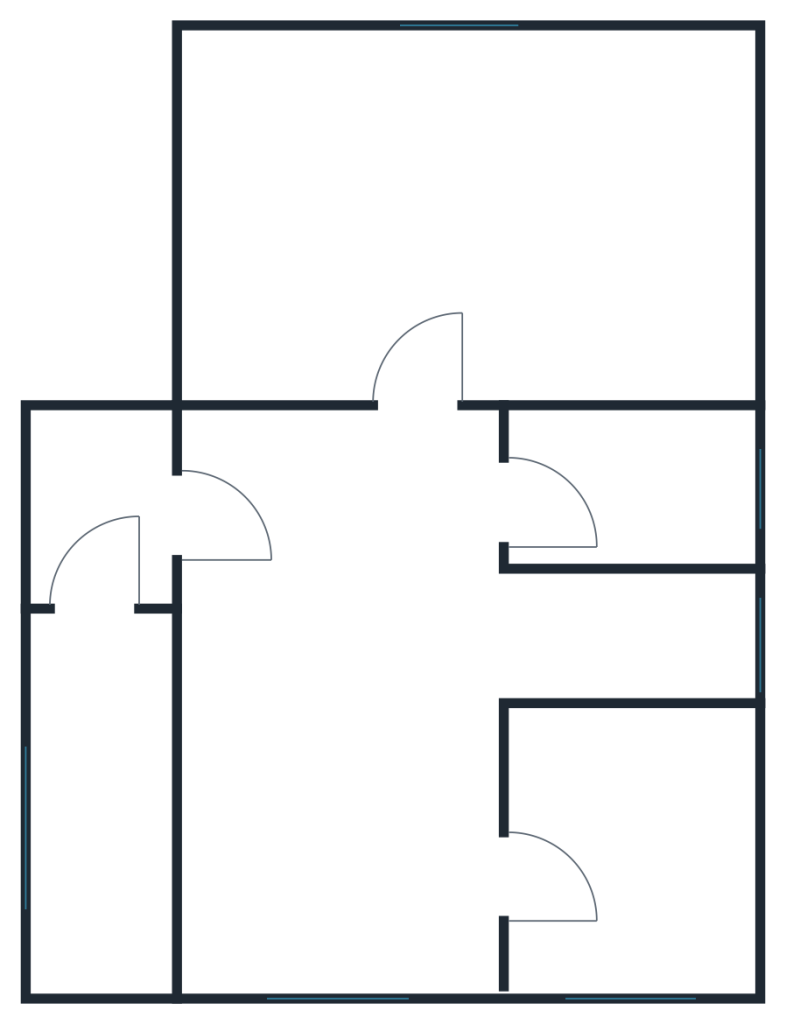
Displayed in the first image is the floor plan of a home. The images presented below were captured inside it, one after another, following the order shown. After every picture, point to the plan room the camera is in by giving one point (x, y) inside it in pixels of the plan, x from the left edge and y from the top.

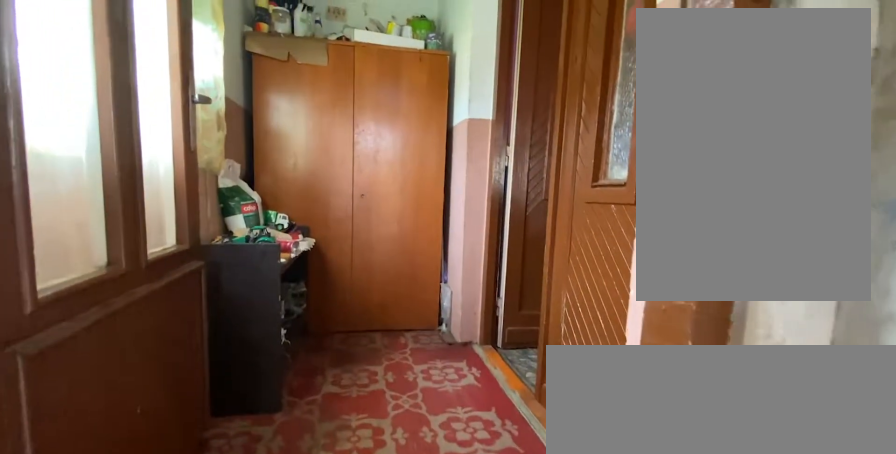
(108, 516)
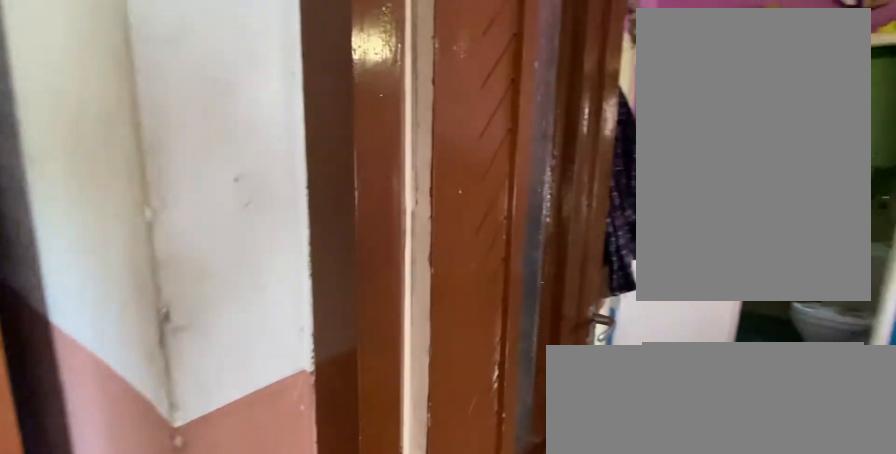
(108, 516)
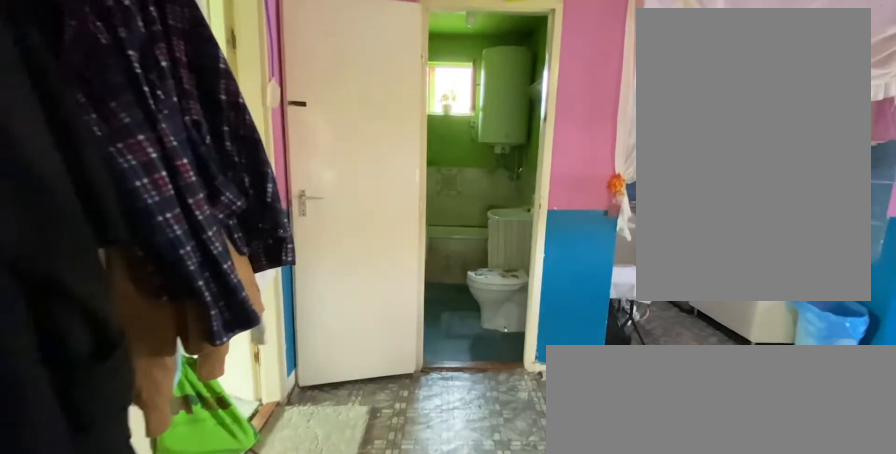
(349, 733)
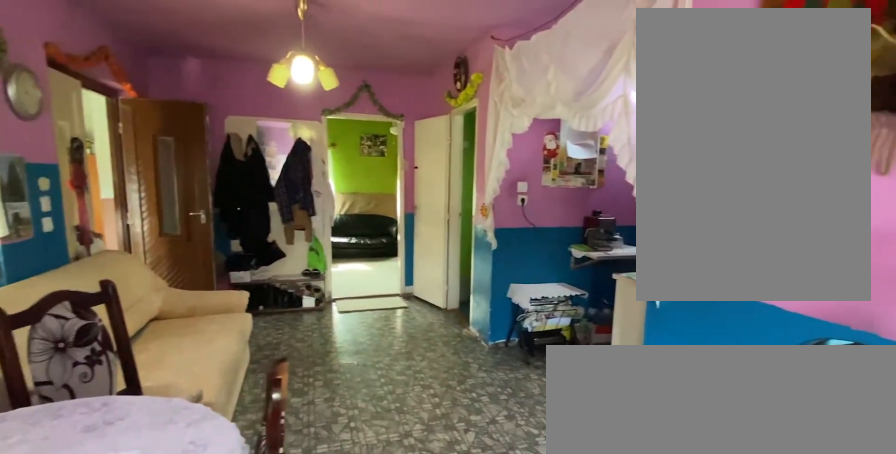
(349, 732)
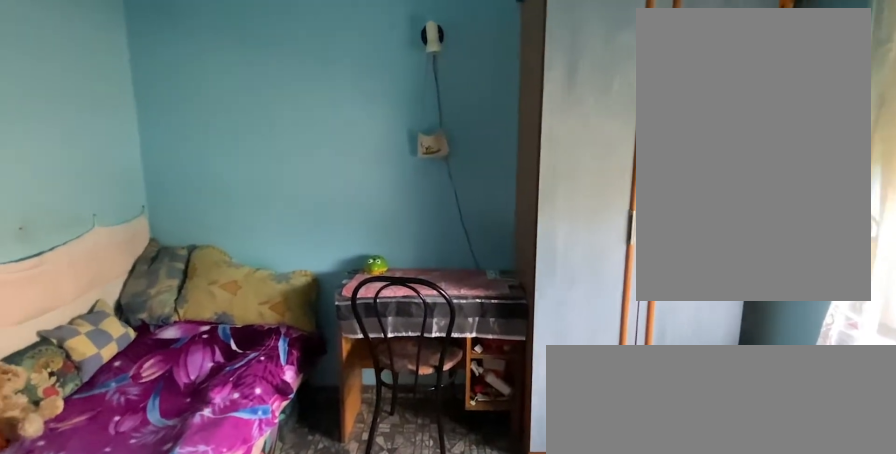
(628, 858)
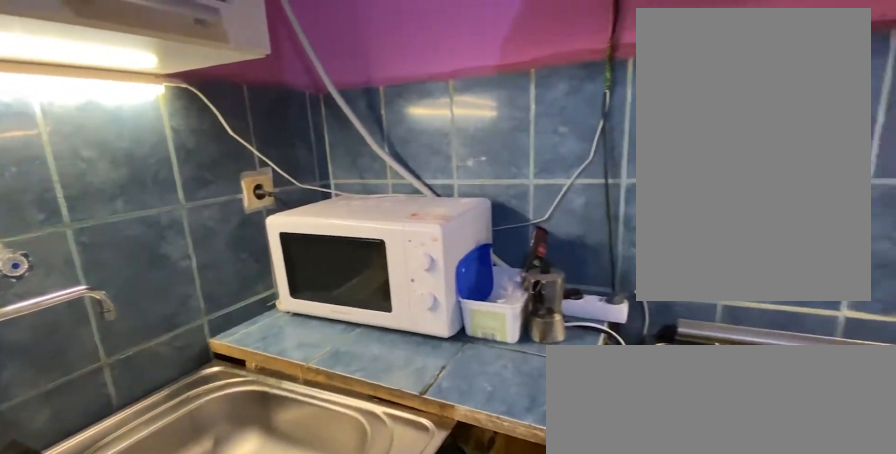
(627, 639)
